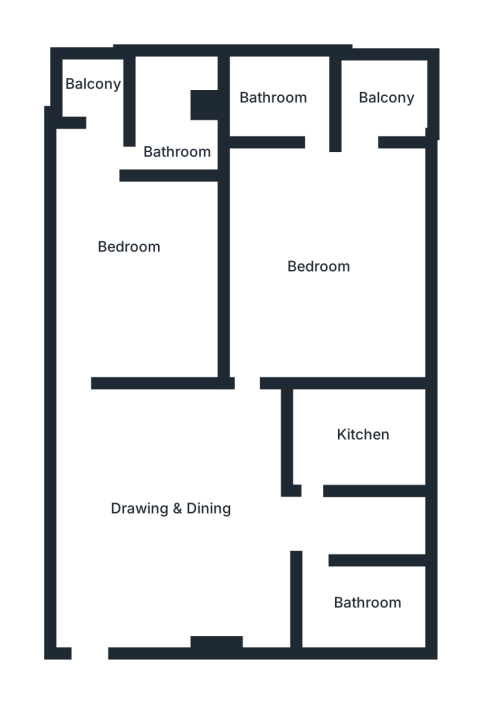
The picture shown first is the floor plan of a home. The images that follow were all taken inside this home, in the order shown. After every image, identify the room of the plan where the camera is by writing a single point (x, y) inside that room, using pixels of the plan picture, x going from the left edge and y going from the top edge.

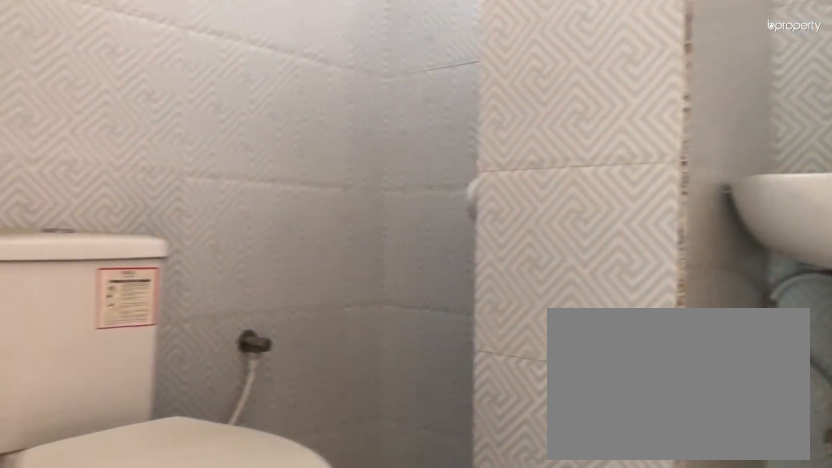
(172, 111)
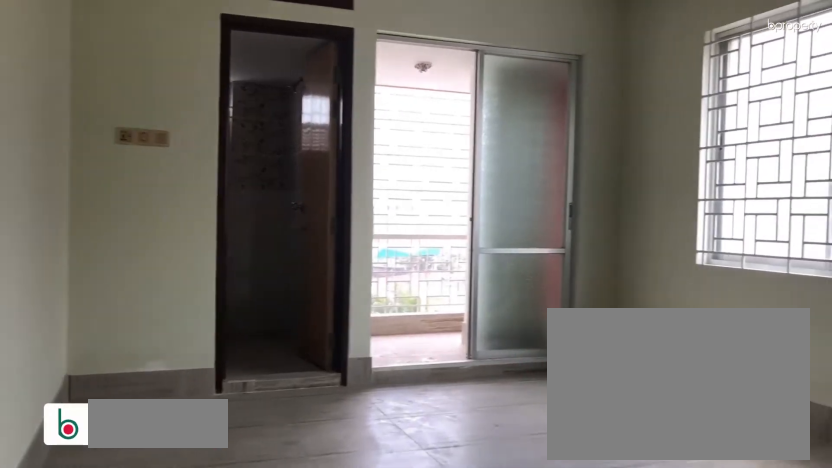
(334, 232)
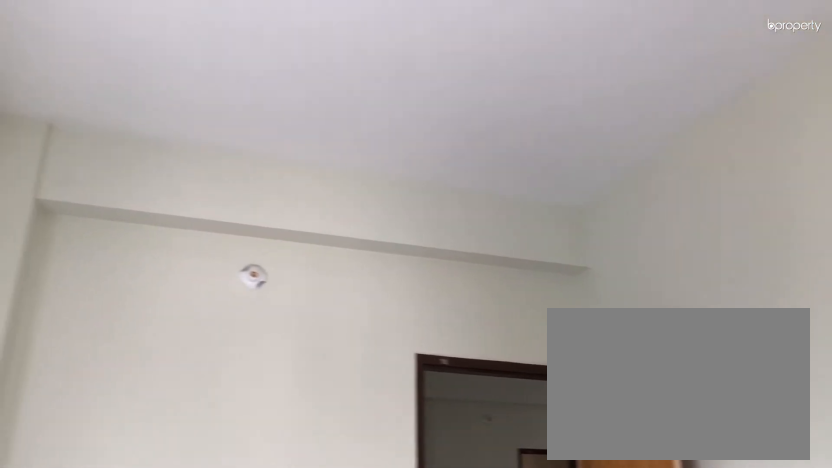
(334, 232)
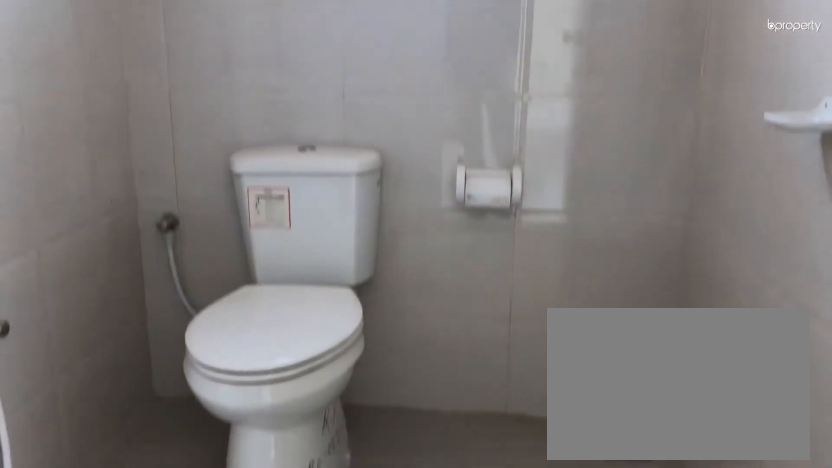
(283, 93)
